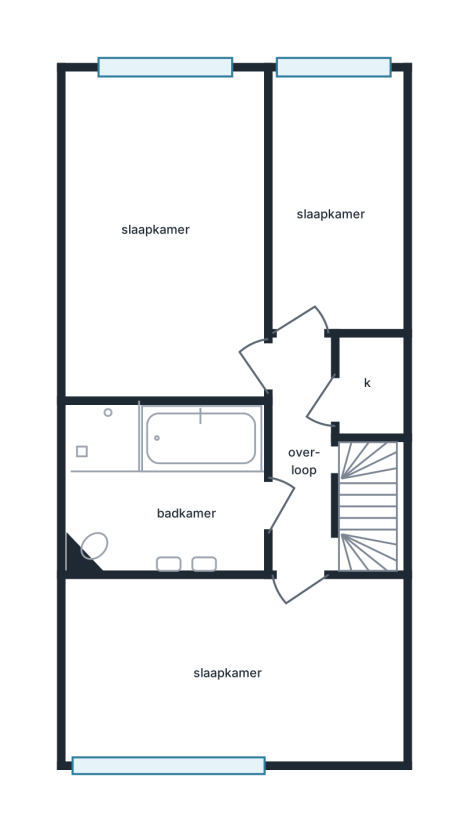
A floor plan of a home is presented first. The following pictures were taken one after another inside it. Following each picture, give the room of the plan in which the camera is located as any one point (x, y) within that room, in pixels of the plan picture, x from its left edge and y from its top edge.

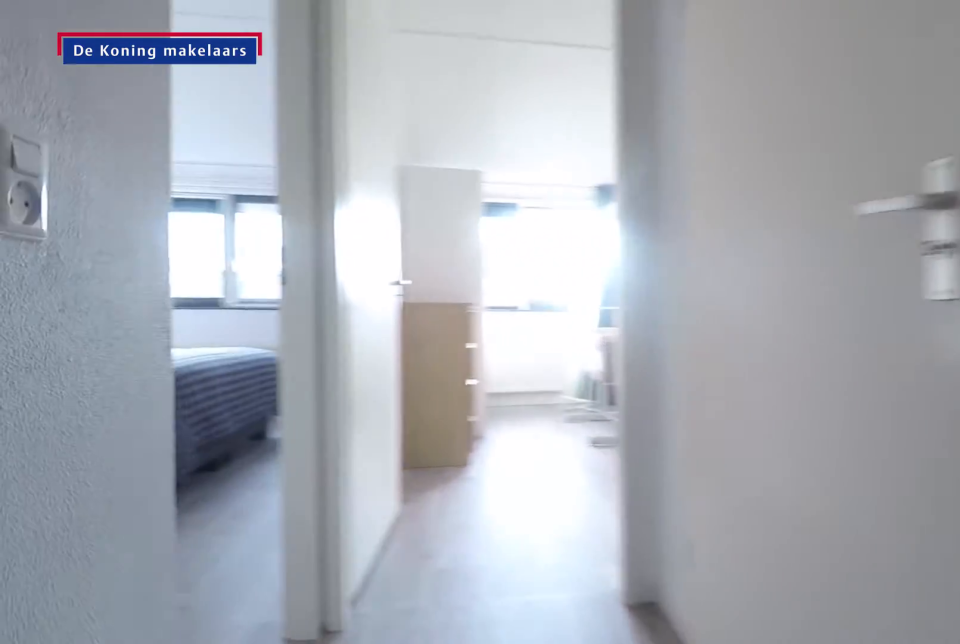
(306, 476)
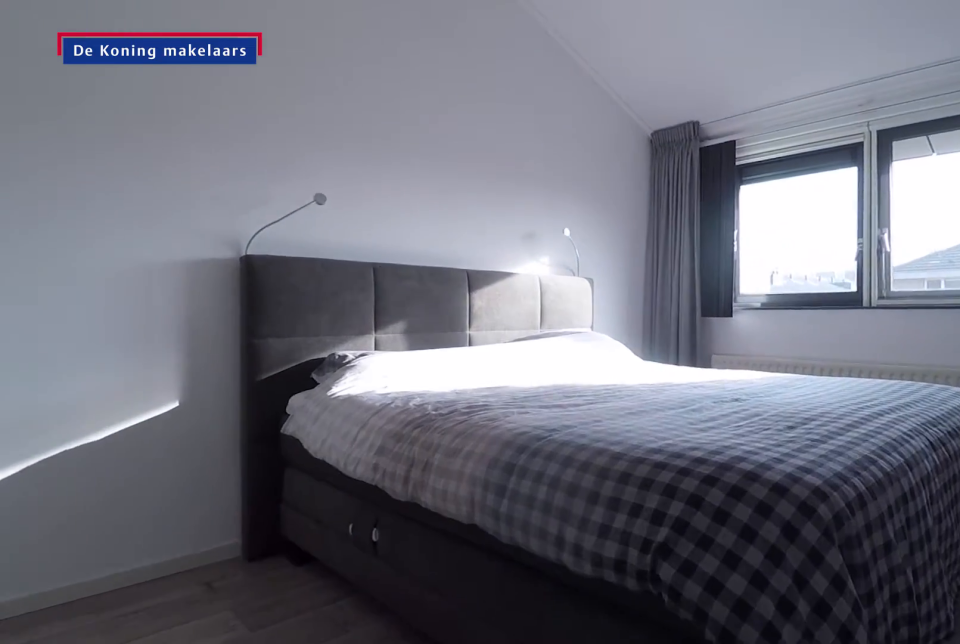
(158, 163)
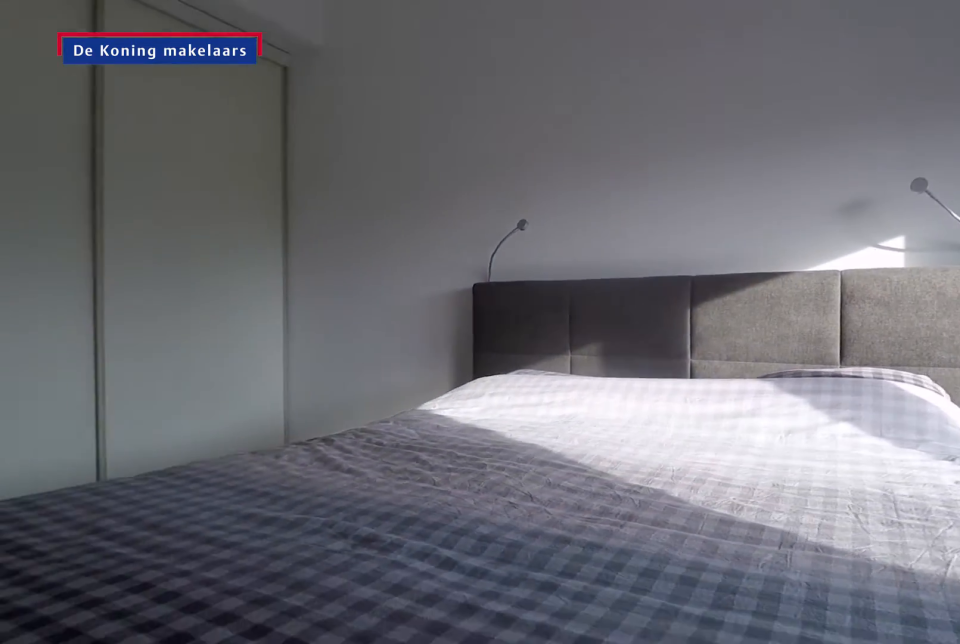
(158, 163)
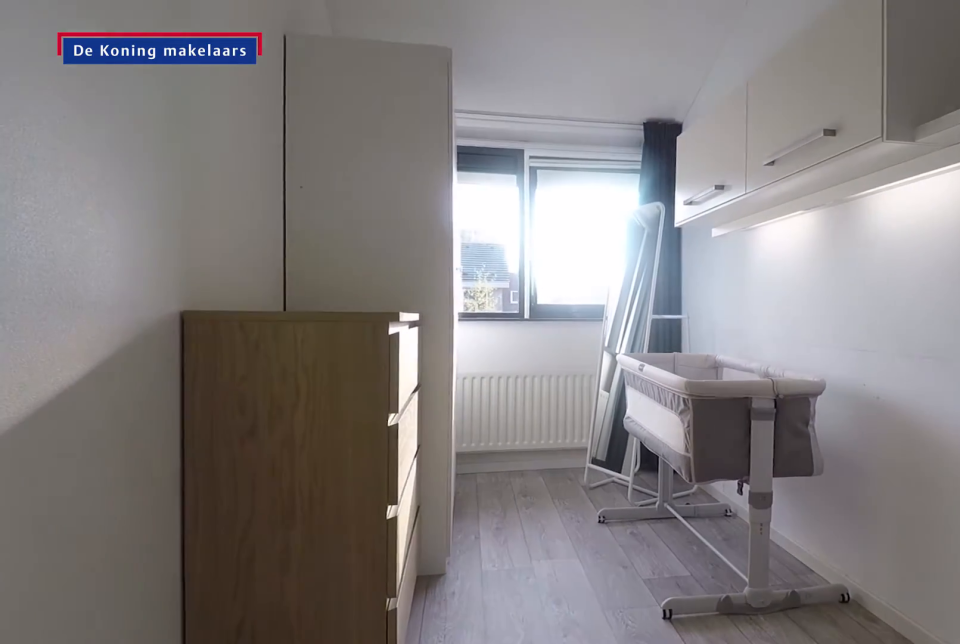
(336, 203)
